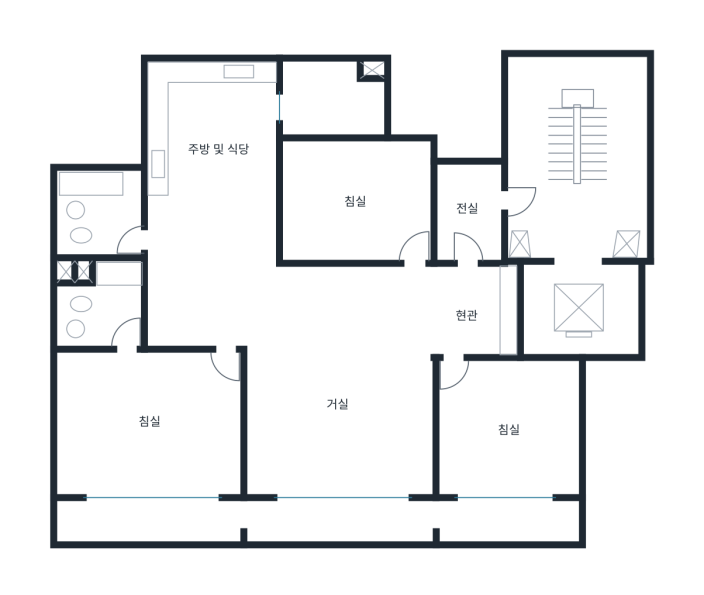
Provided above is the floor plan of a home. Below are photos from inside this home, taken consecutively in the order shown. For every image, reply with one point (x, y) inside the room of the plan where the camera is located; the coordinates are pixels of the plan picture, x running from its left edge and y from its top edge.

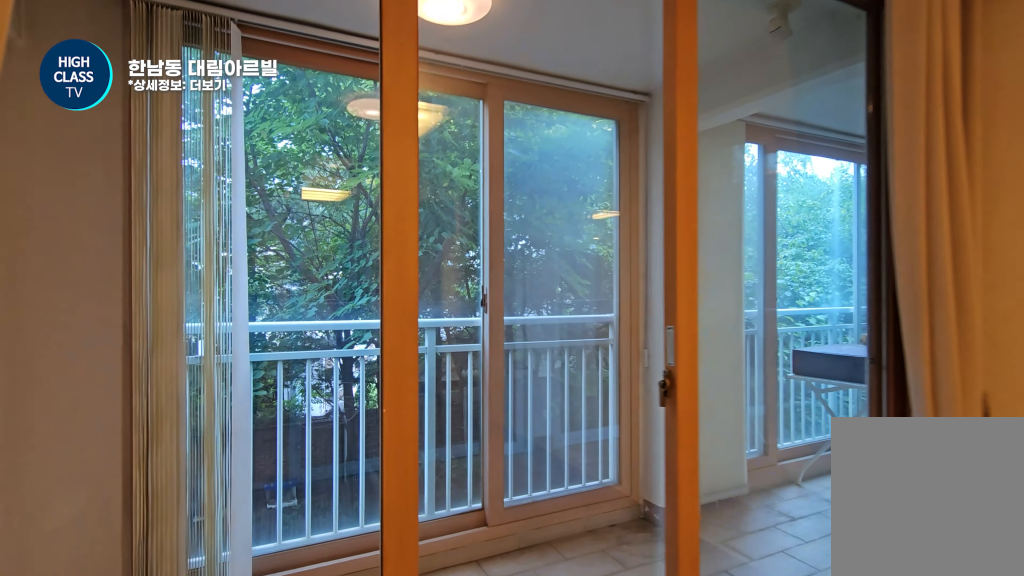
(510, 428)
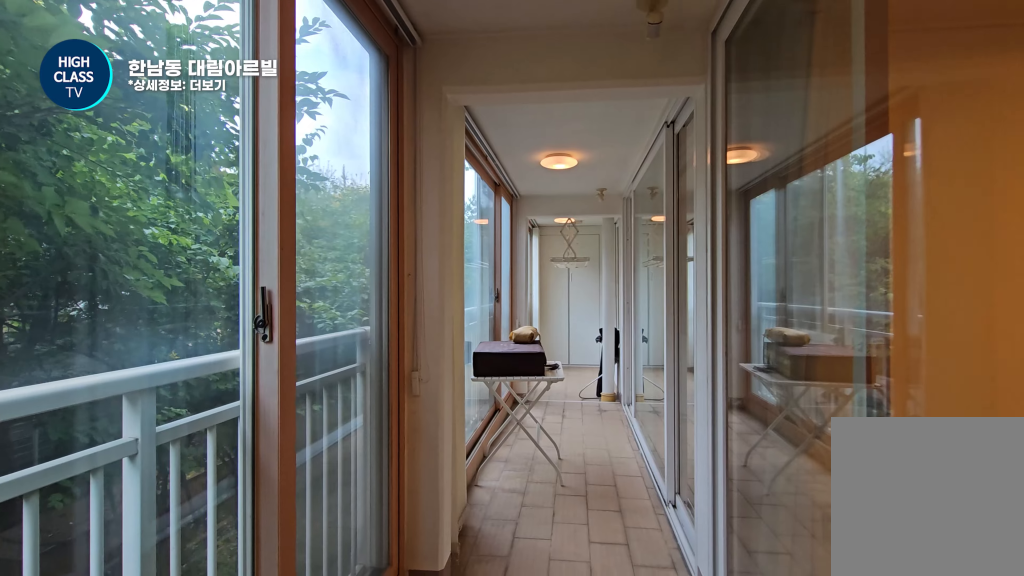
(319, 516)
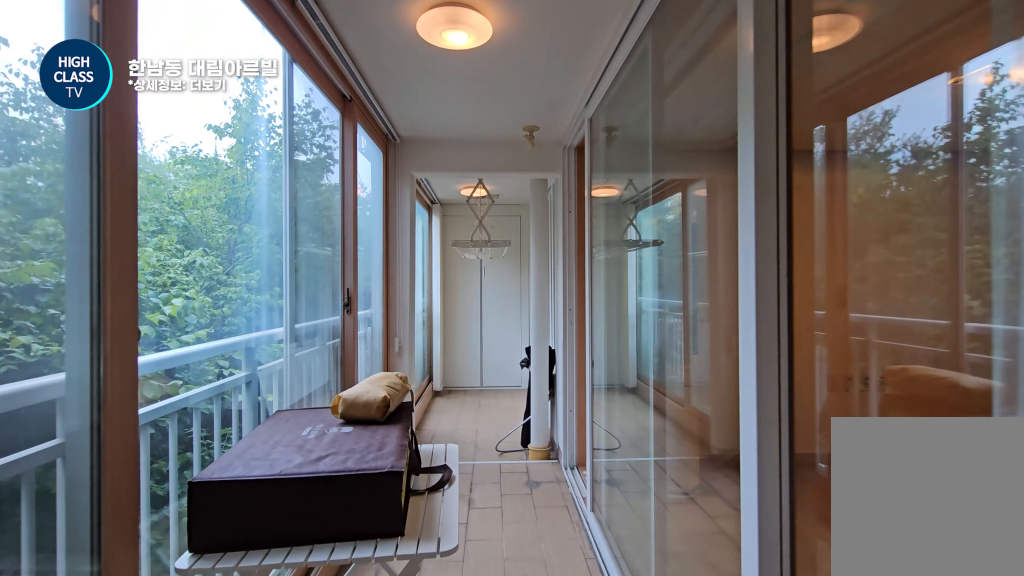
(319, 516)
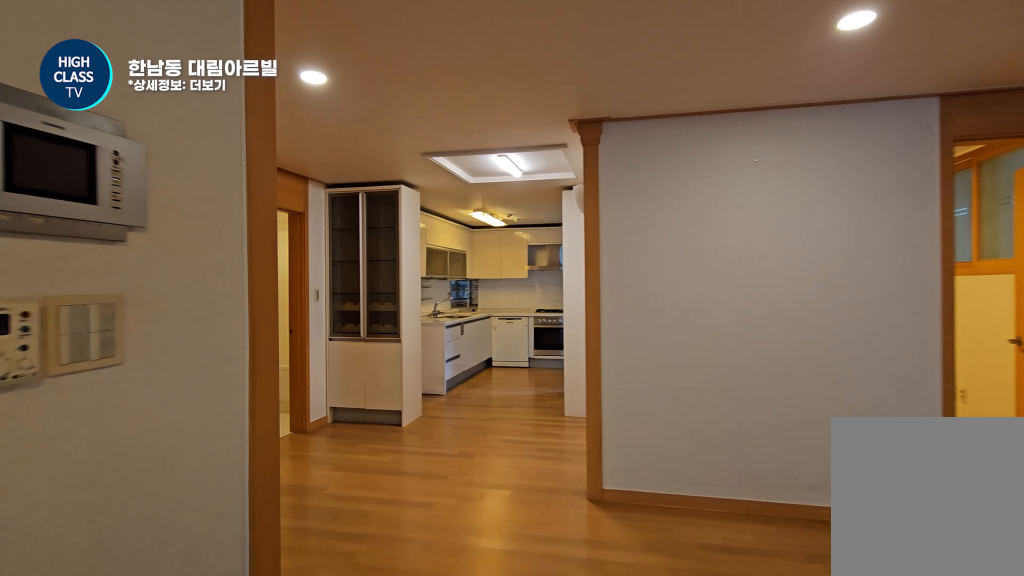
(338, 379)
